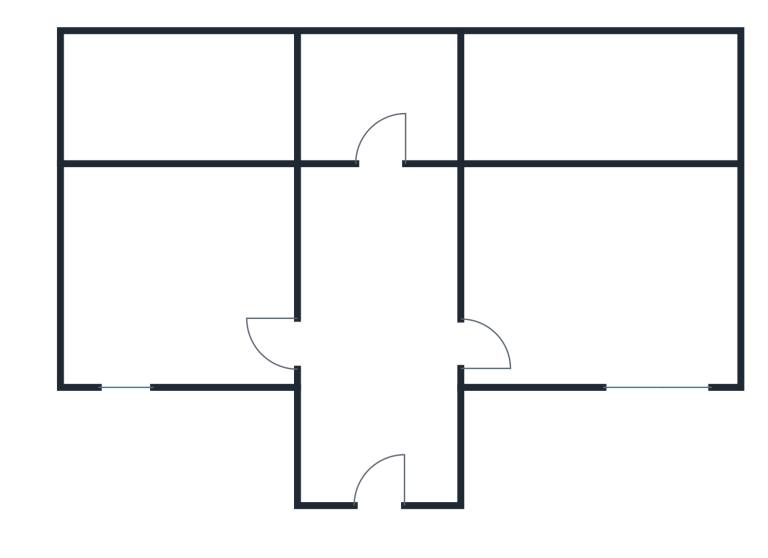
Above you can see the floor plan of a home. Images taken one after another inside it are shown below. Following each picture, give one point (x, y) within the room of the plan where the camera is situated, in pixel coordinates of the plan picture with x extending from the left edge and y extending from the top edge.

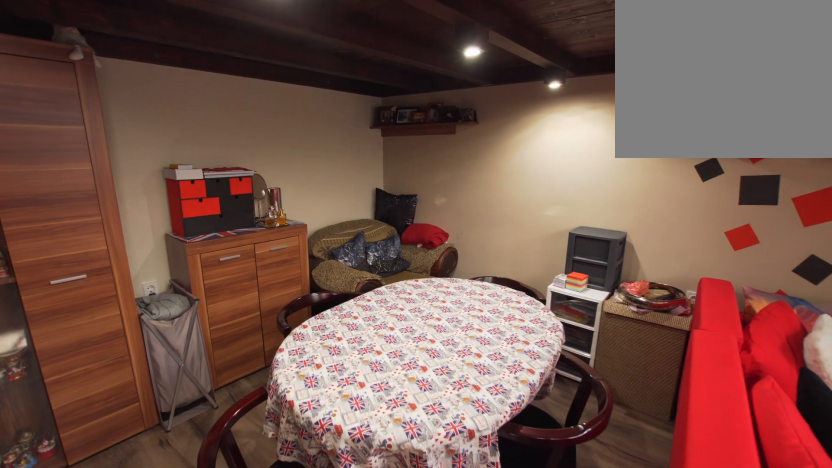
(597, 277)
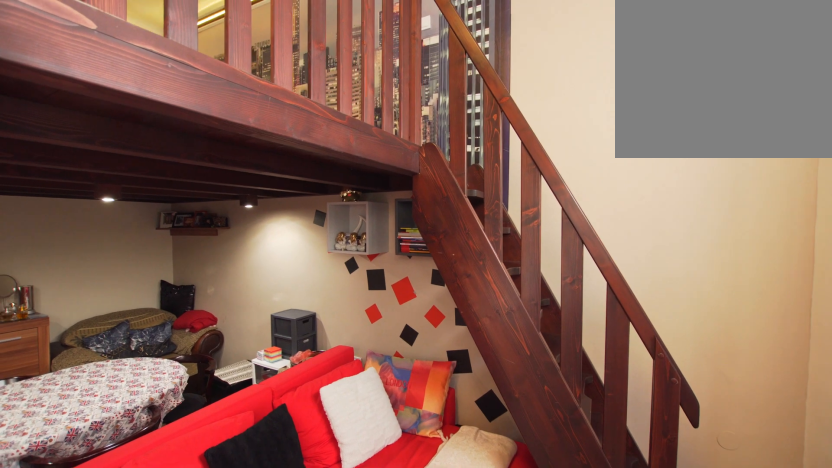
(597, 277)
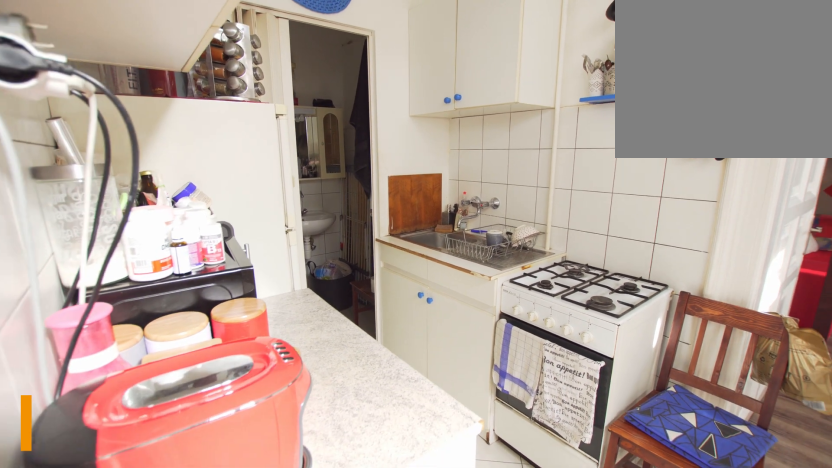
(378, 276)
